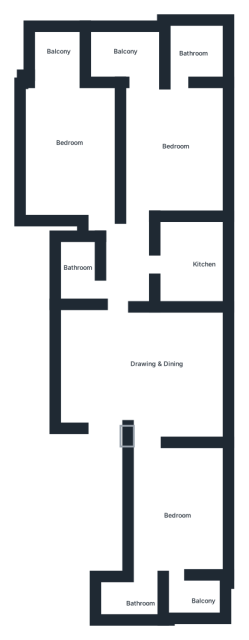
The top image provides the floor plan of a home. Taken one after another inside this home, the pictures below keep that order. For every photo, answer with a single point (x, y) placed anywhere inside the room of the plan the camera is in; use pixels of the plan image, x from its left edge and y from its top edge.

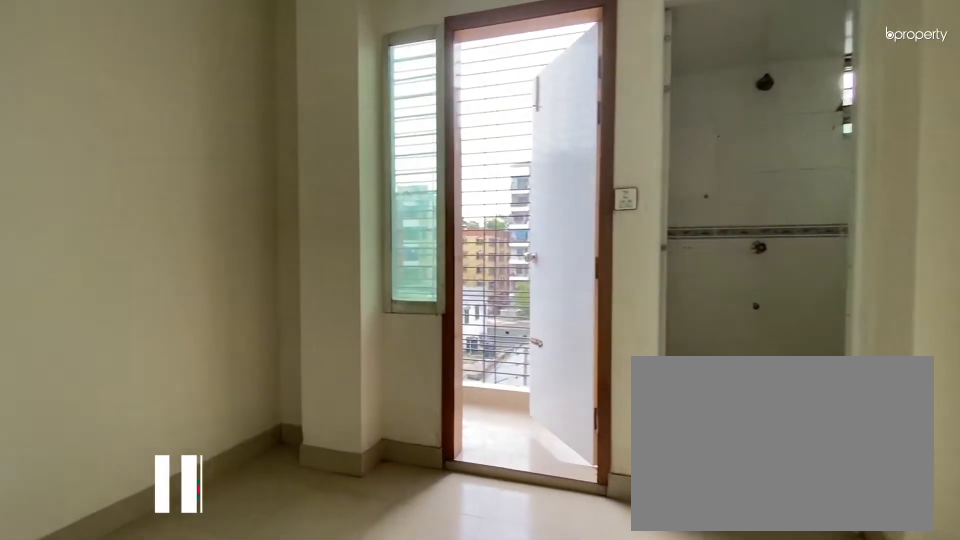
(174, 506)
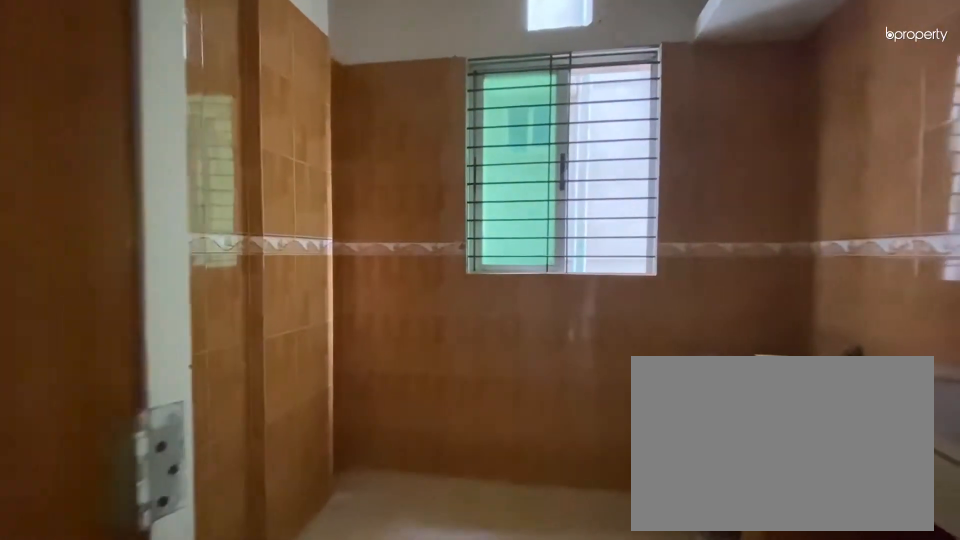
(199, 260)
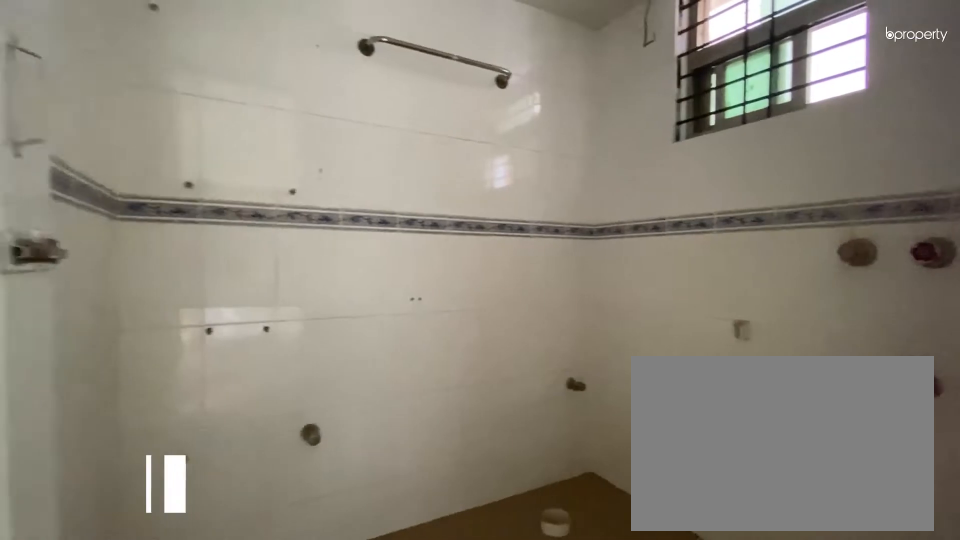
(192, 53)
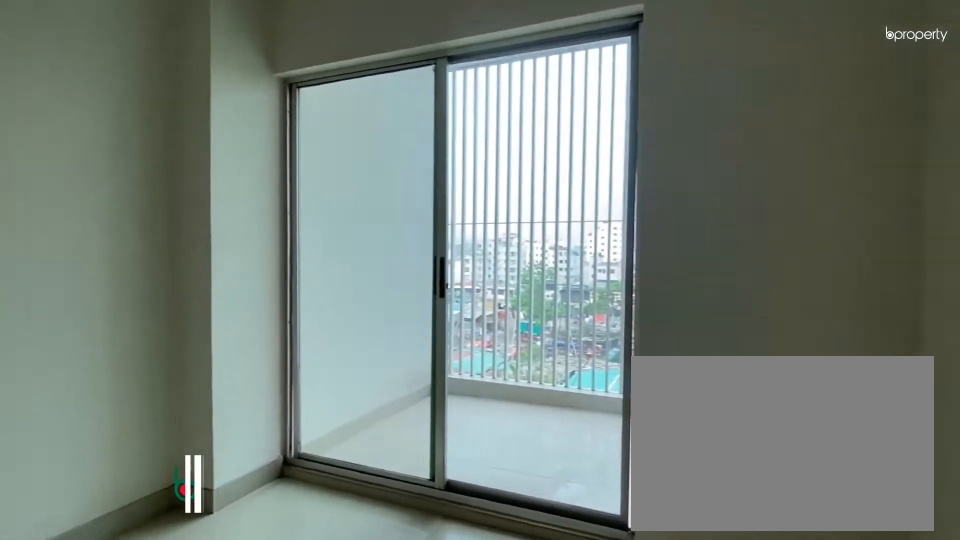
(68, 145)
